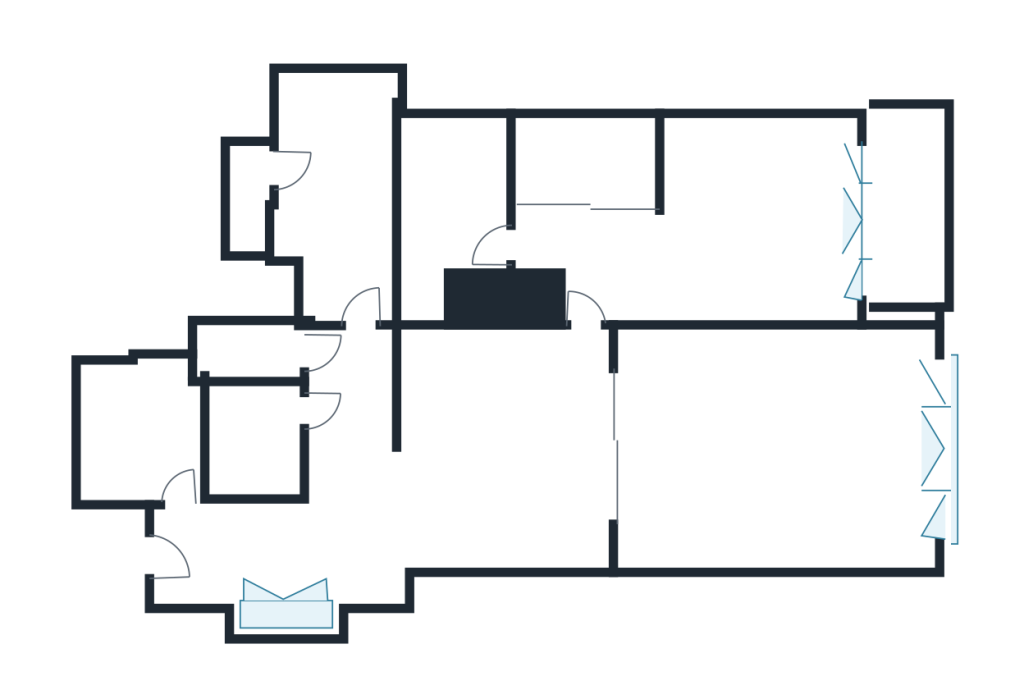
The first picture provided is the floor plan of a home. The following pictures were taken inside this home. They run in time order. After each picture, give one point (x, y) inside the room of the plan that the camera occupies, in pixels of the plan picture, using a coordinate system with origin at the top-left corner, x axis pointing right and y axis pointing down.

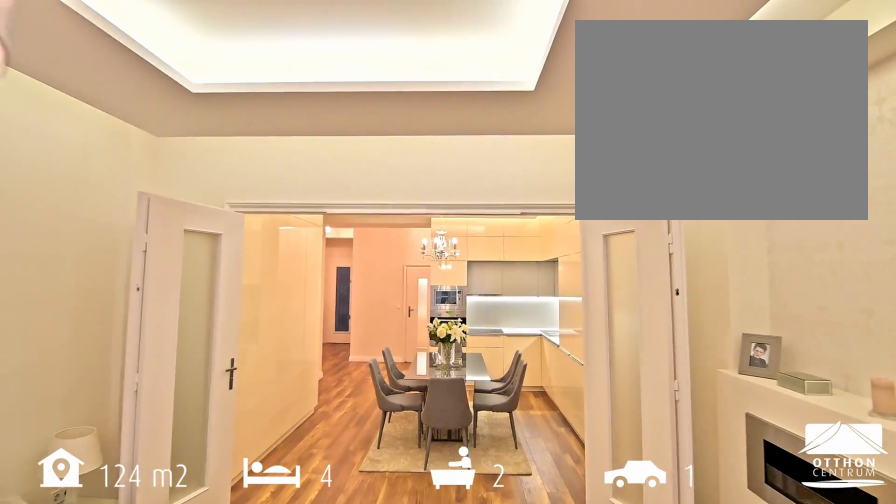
(779, 459)
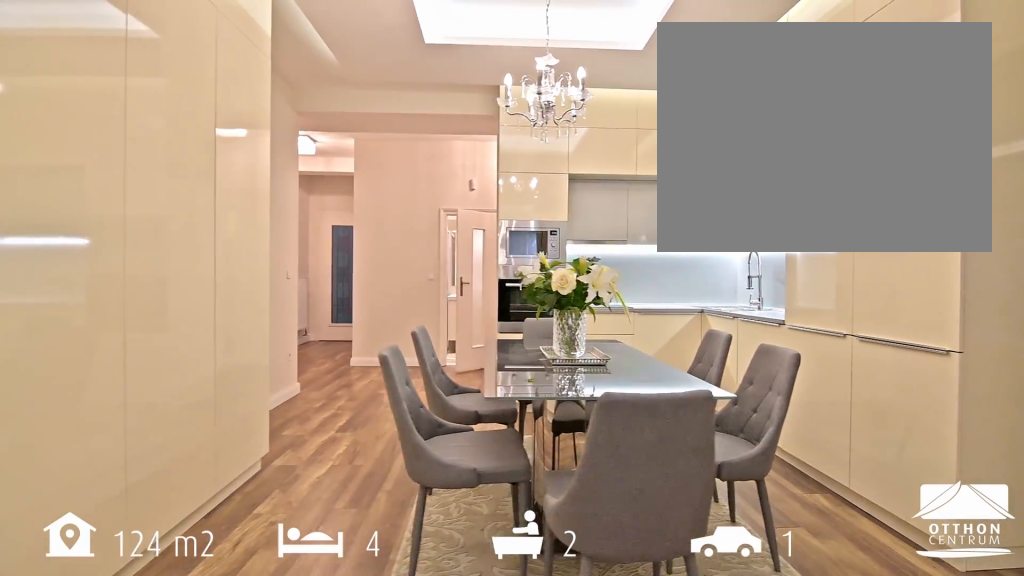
(534, 461)
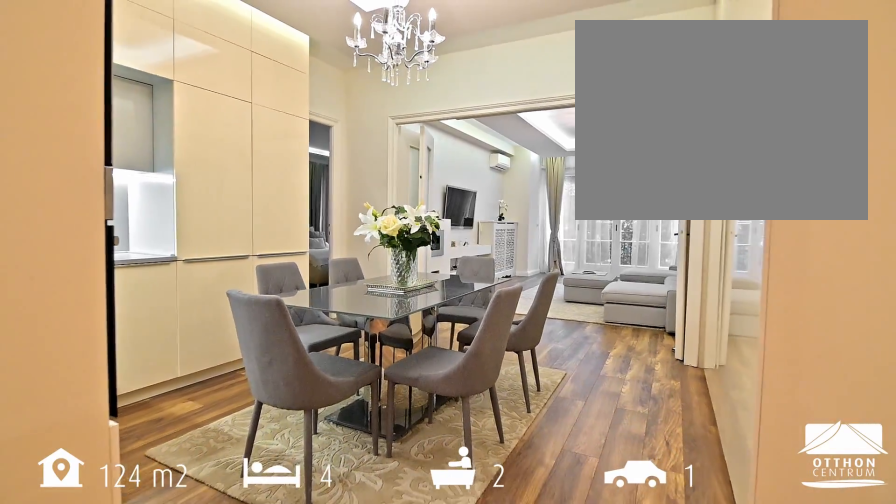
(534, 461)
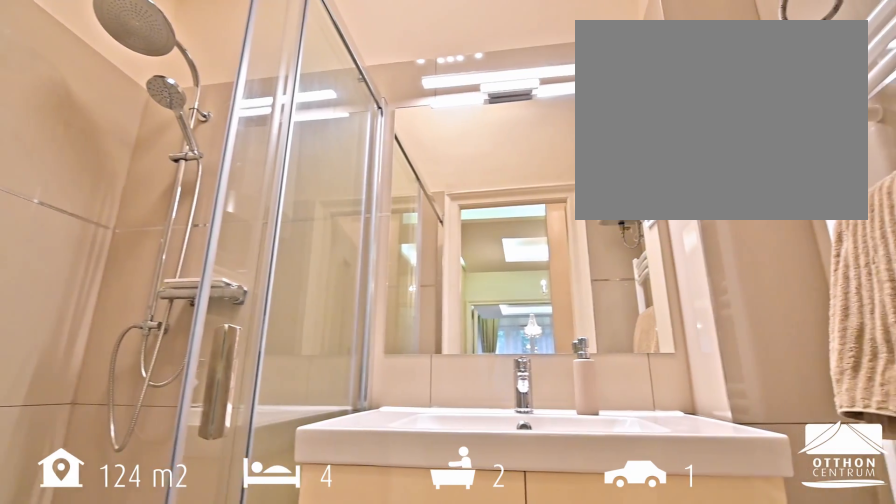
(260, 451)
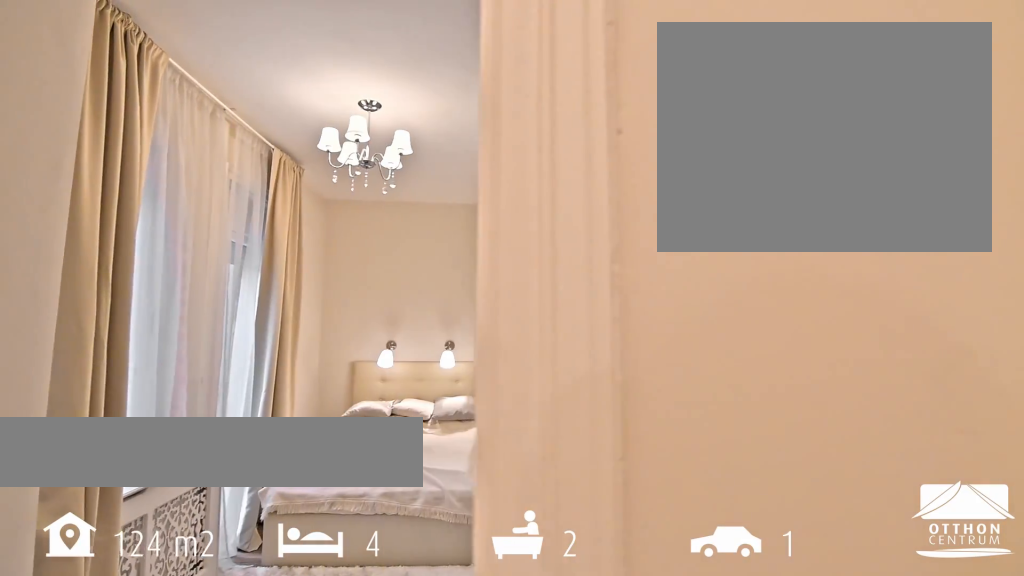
(338, 167)
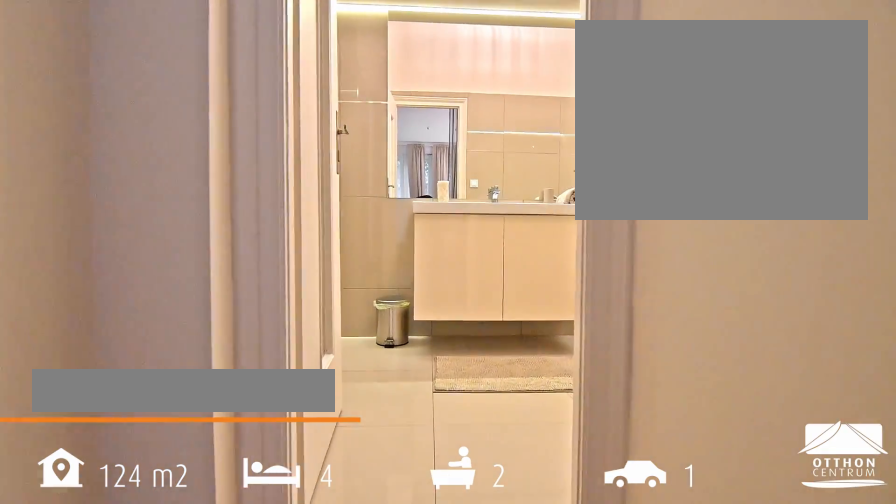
(456, 230)
